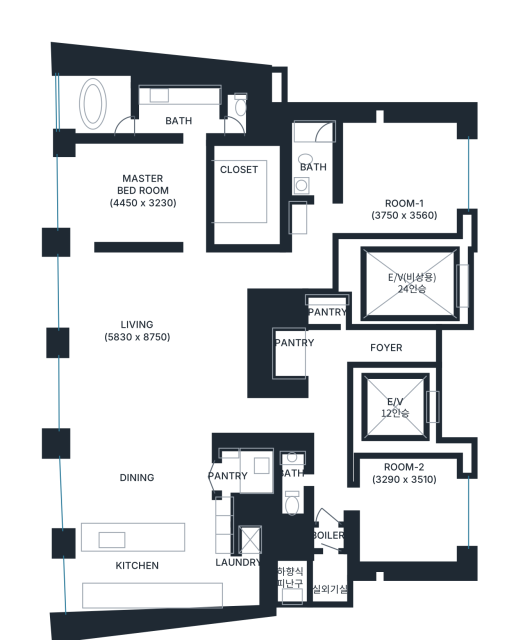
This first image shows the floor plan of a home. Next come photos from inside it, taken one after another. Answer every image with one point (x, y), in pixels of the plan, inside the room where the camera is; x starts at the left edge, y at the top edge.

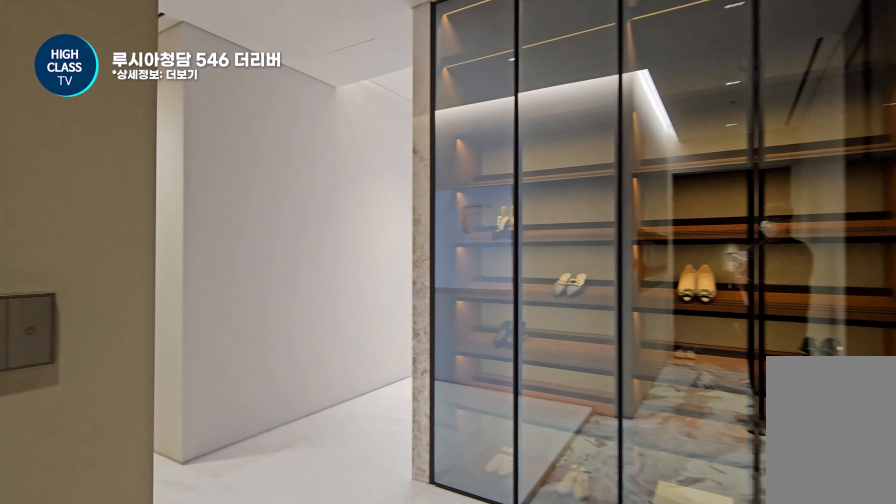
(346, 344)
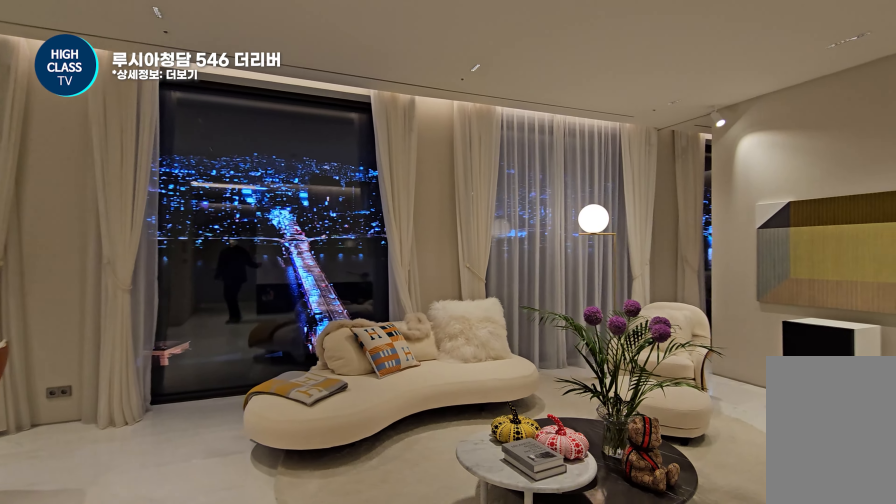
(151, 338)
